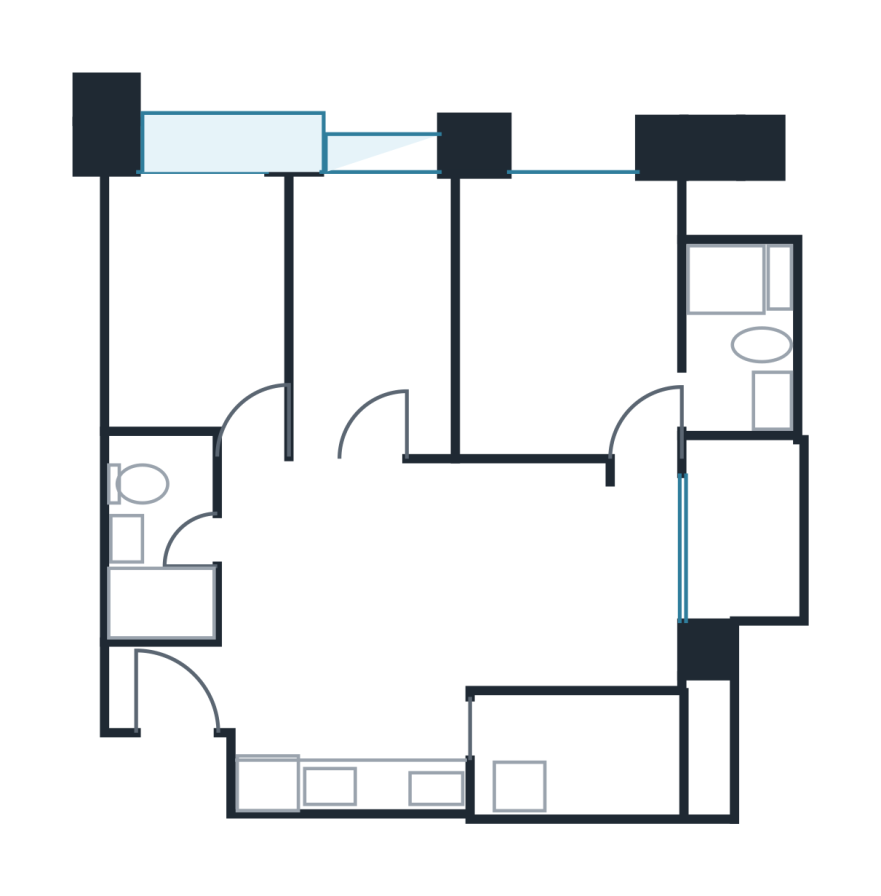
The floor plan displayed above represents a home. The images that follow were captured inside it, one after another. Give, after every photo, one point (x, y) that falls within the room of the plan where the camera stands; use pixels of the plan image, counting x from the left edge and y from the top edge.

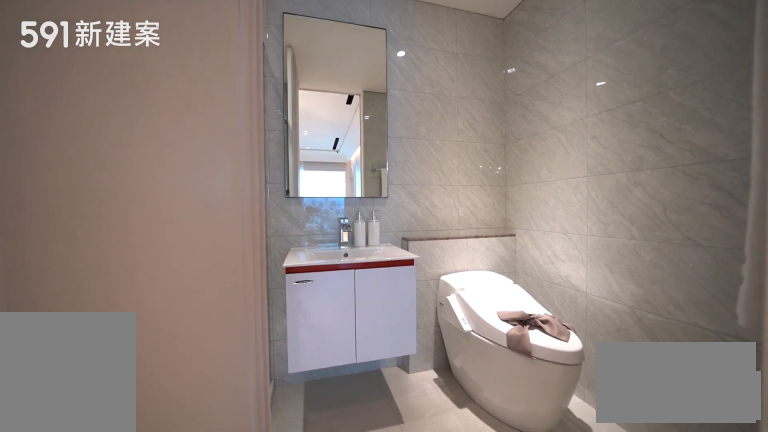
(158, 535)
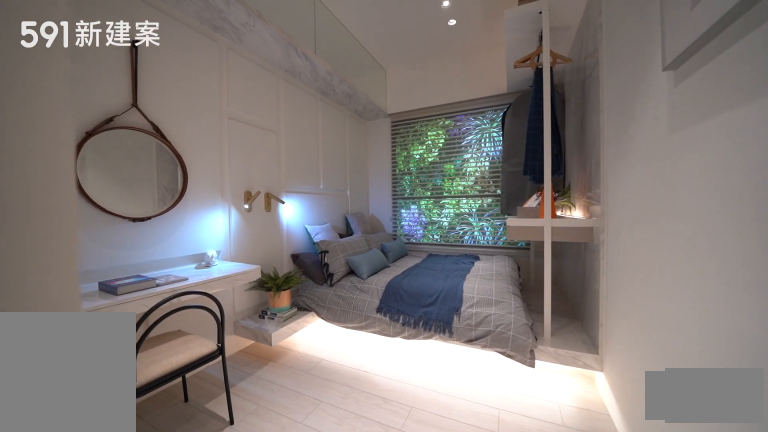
(187, 297)
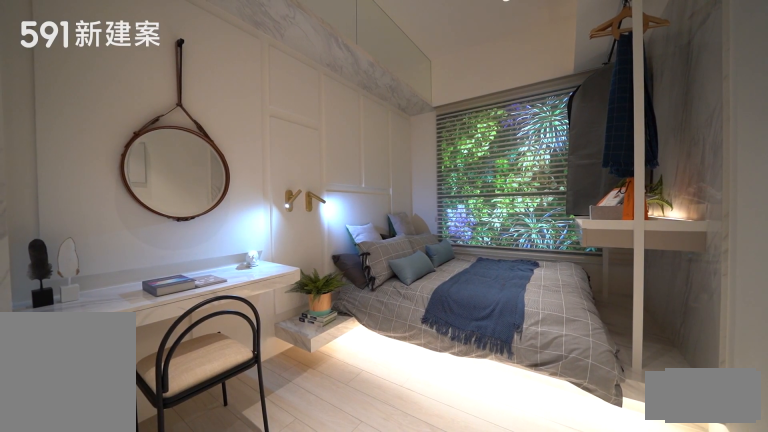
(187, 297)
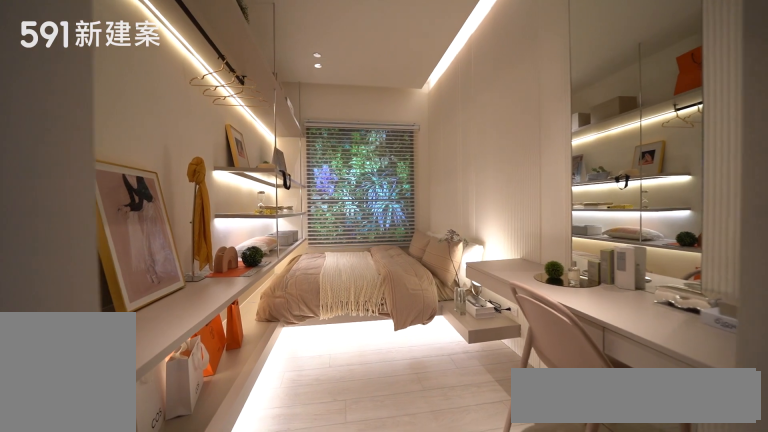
(365, 316)
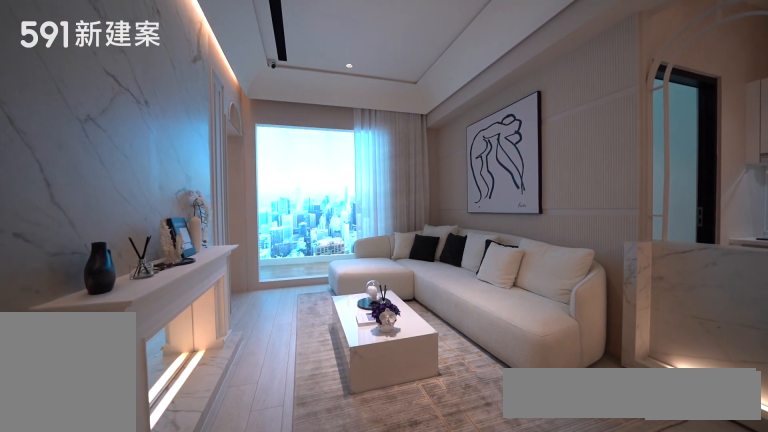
(538, 574)
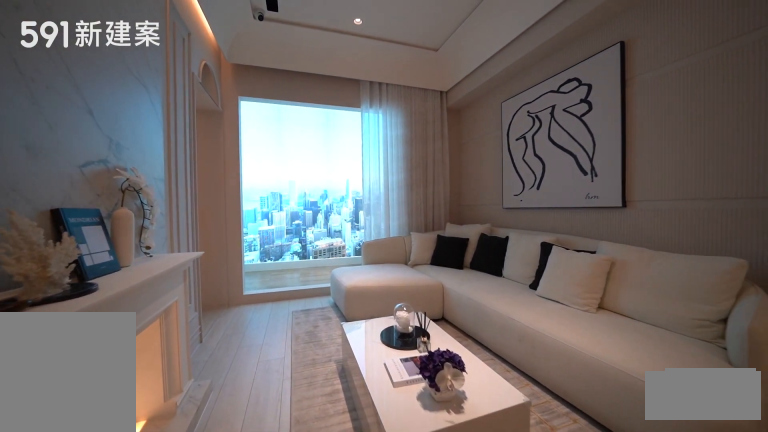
(538, 574)
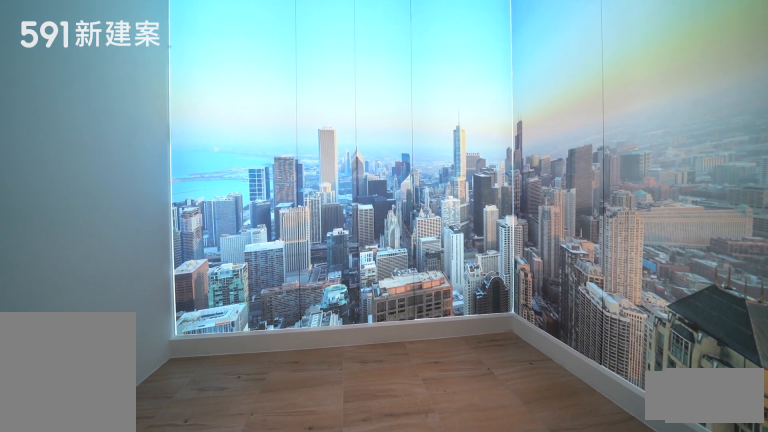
(741, 527)
